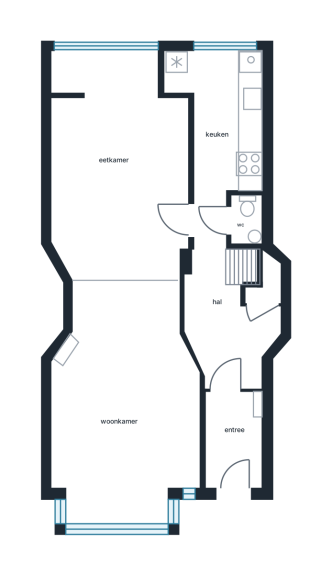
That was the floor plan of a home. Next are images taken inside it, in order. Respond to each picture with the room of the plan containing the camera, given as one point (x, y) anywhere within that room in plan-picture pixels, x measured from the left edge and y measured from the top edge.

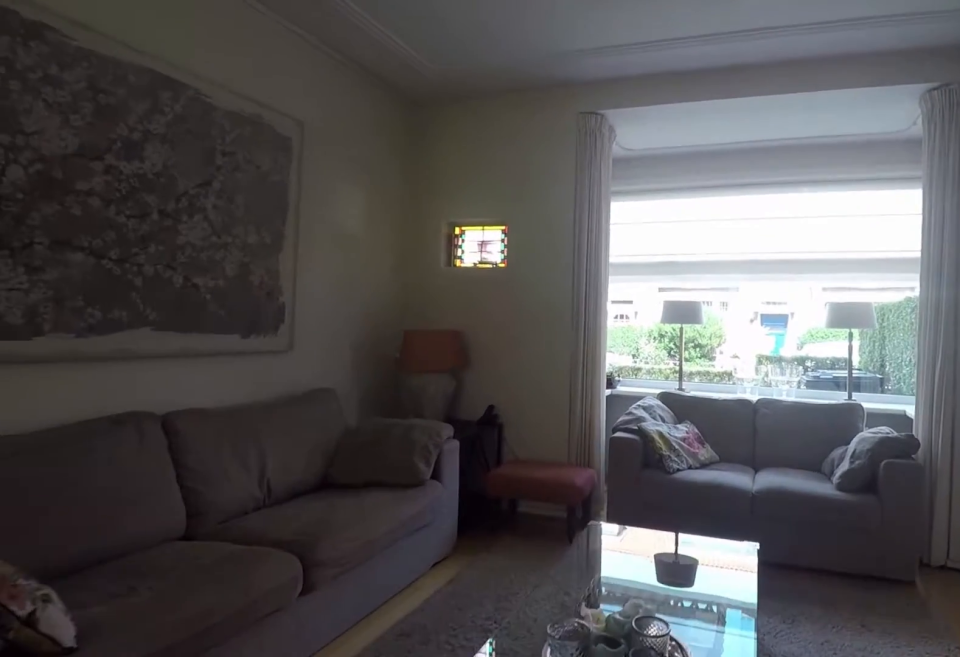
(129, 318)
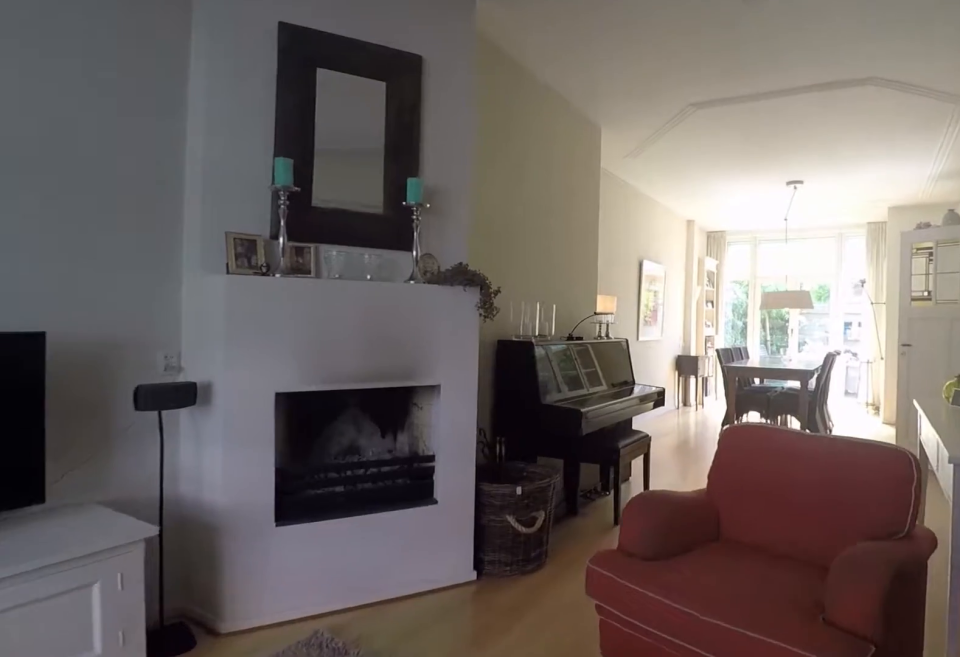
(129, 318)
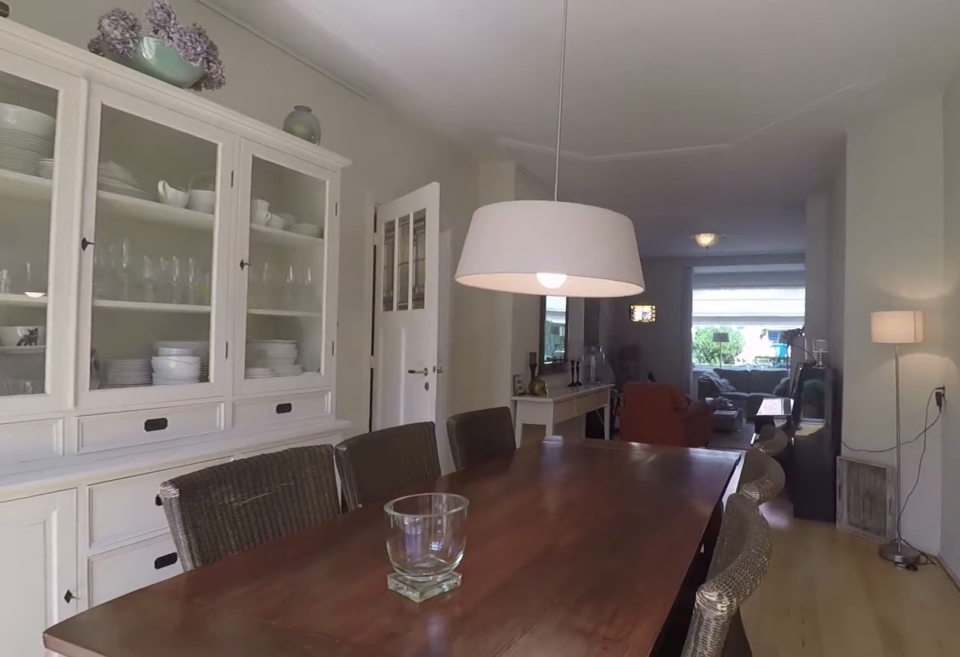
(117, 169)
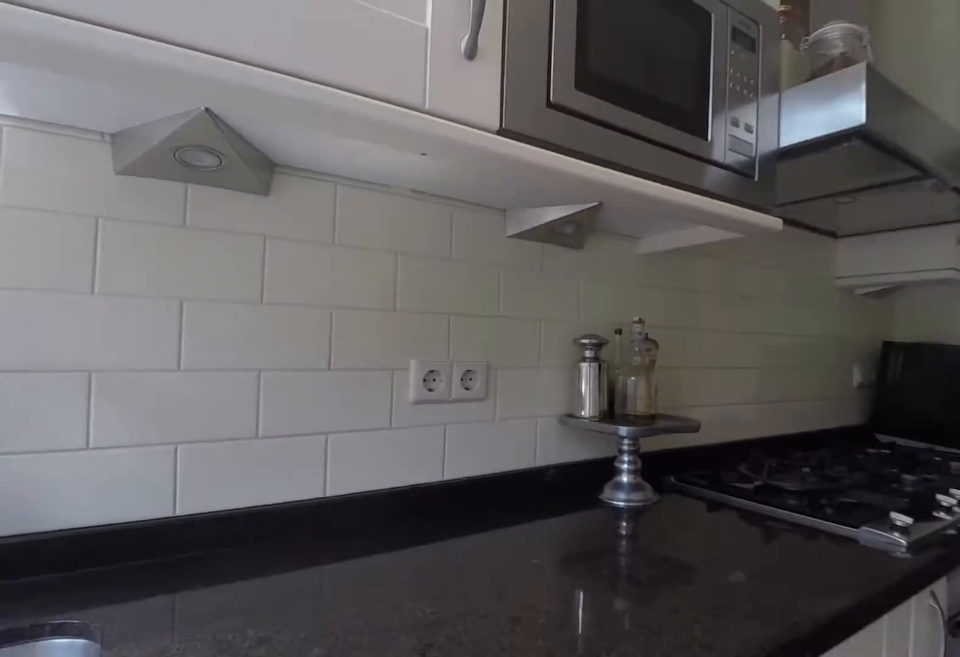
(234, 119)
